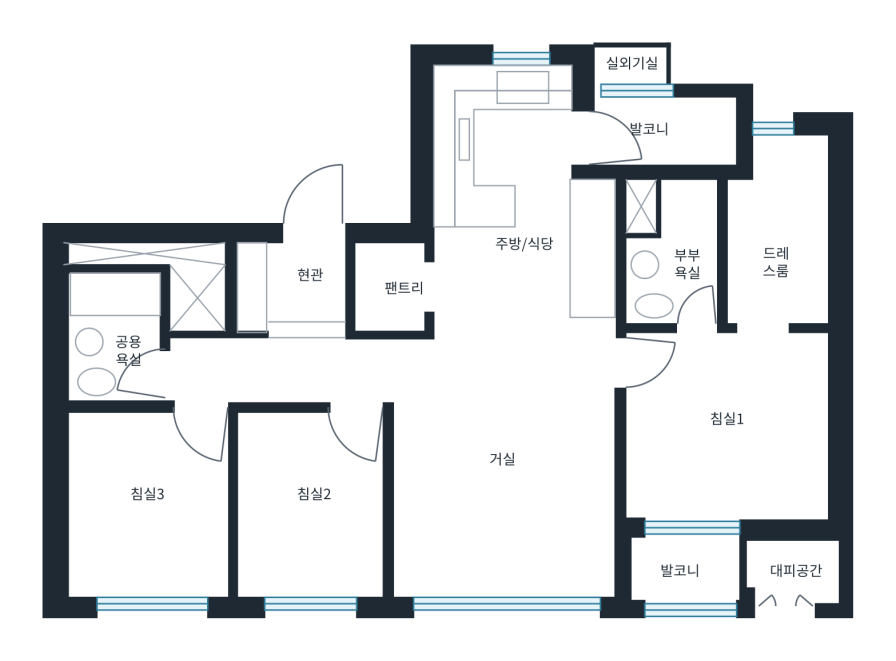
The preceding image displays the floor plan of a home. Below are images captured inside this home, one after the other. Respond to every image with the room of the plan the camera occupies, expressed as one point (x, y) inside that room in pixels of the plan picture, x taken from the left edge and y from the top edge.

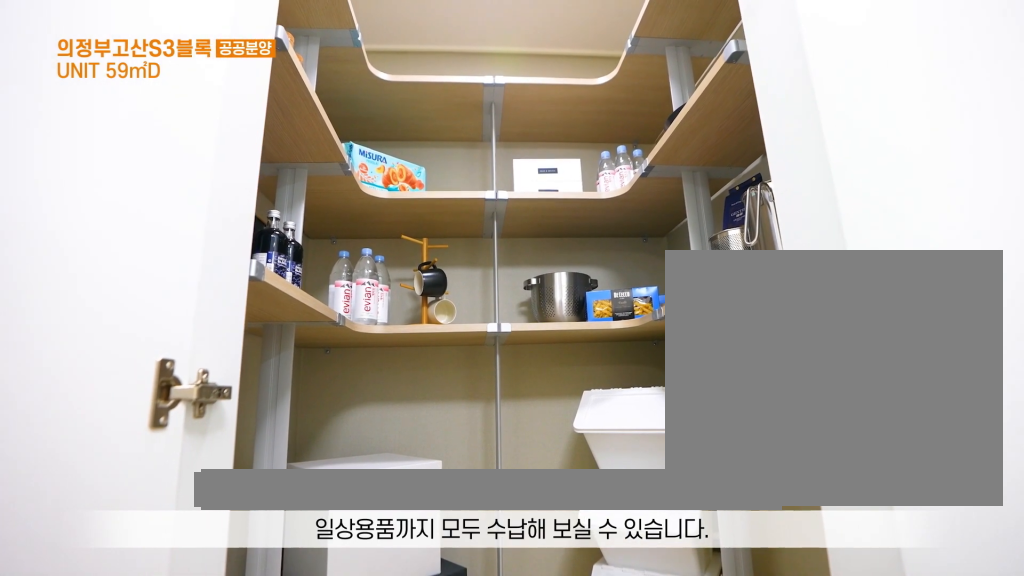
(402, 270)
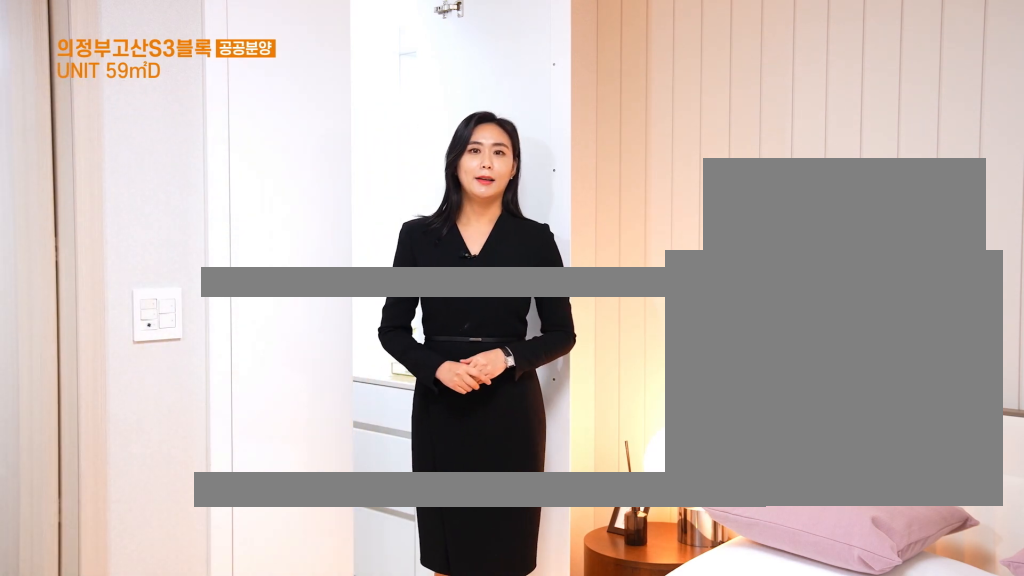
(726, 404)
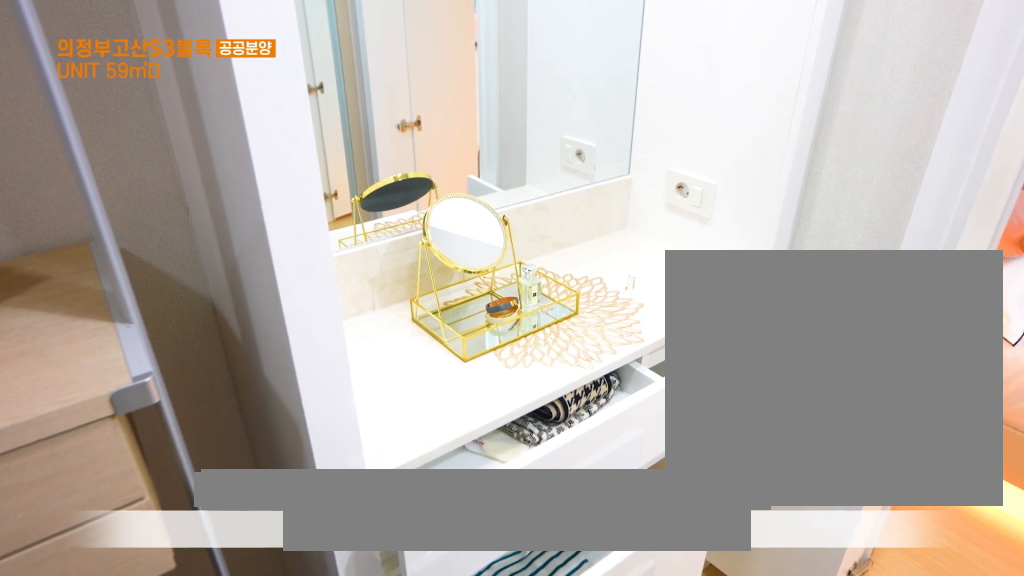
(781, 236)
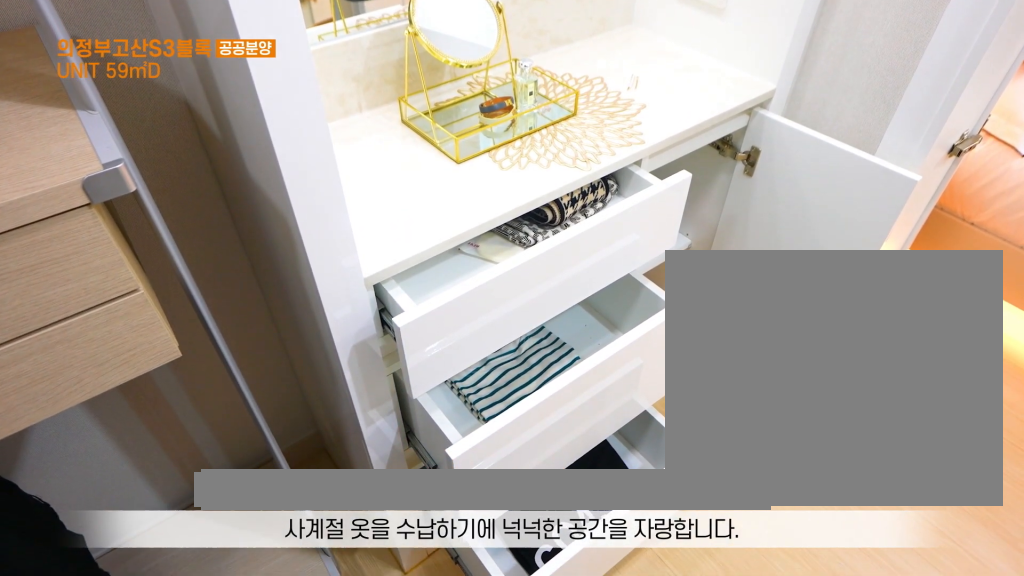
(776, 233)
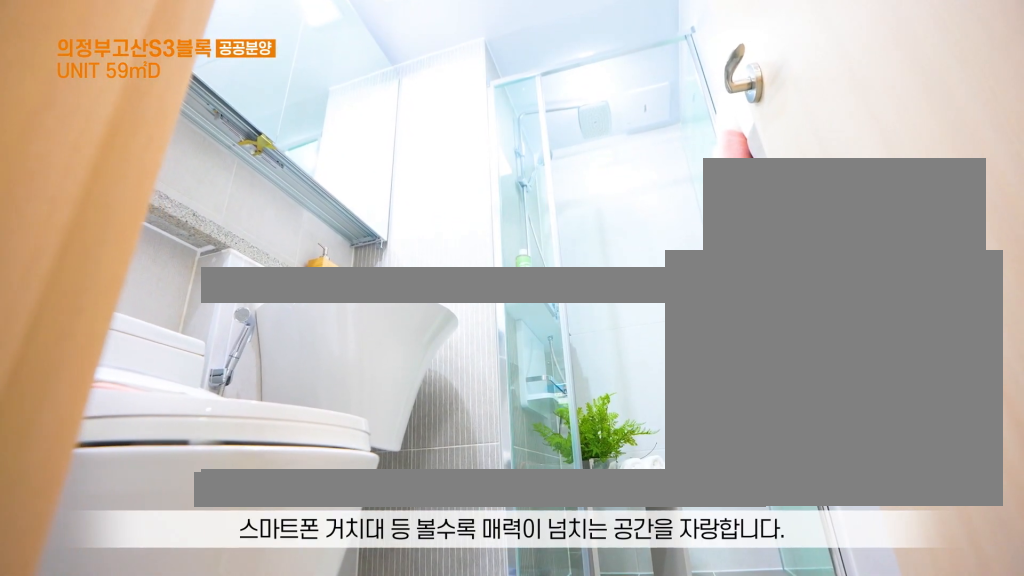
(687, 244)
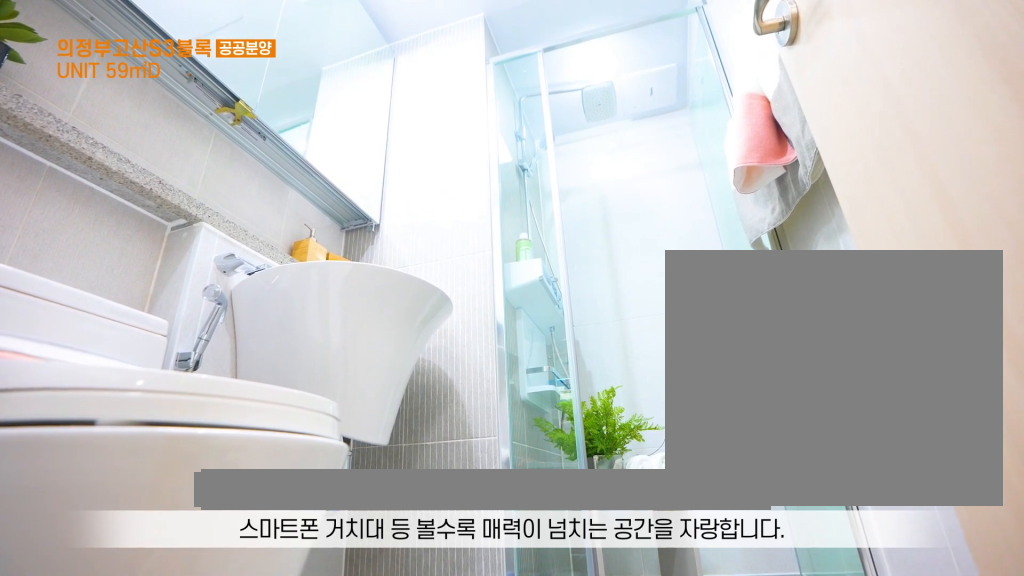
(687, 244)
